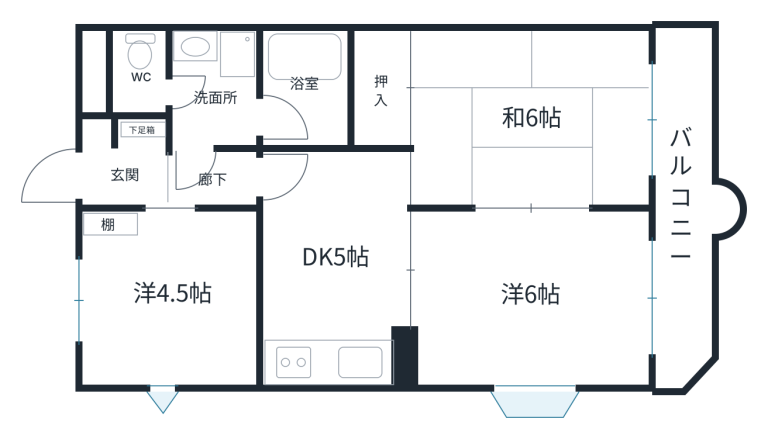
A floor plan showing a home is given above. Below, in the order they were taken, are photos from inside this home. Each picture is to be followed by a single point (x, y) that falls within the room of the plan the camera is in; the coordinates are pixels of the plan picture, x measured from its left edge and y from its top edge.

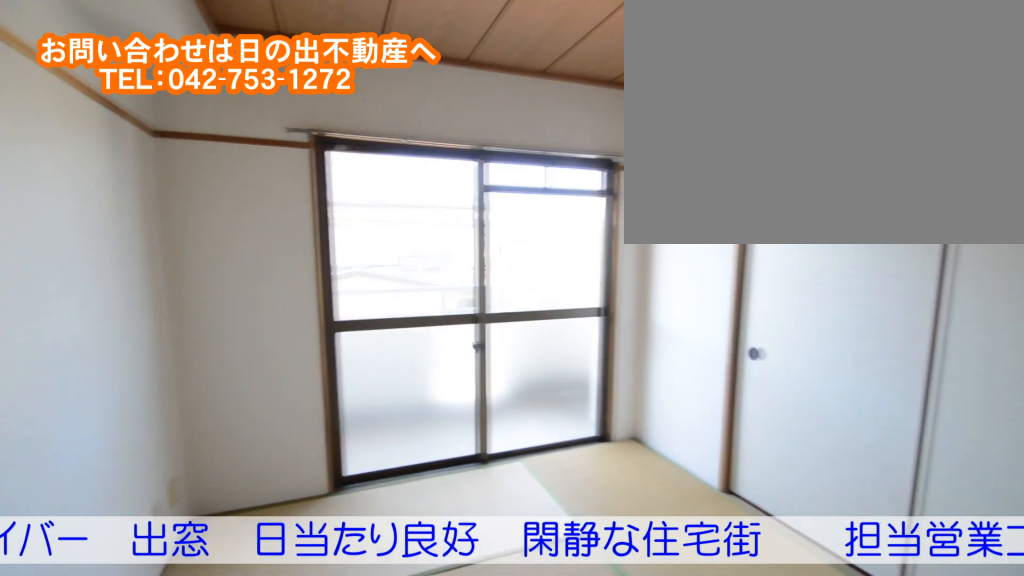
(526, 151)
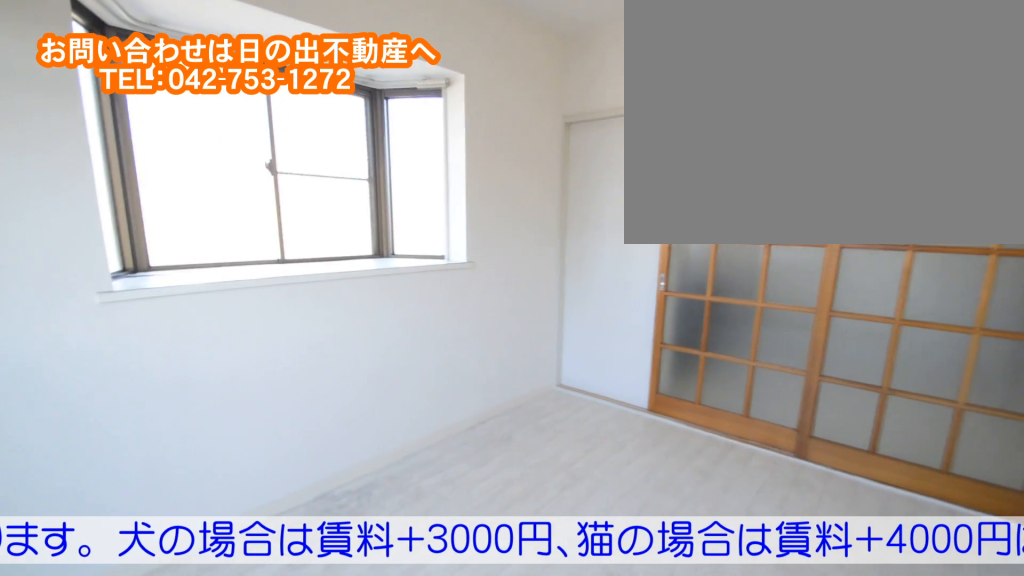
(538, 319)
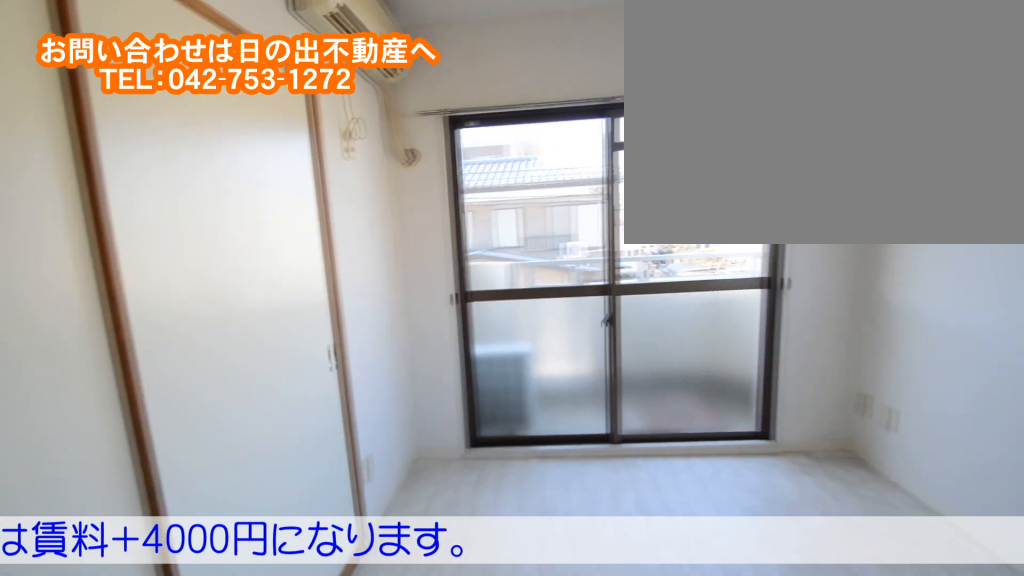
(538, 319)
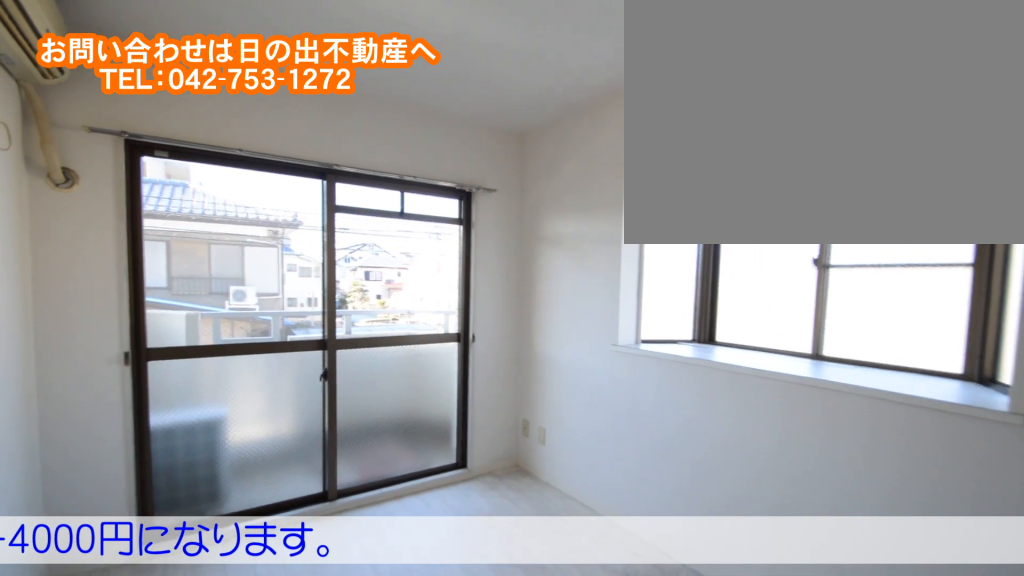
(538, 319)
